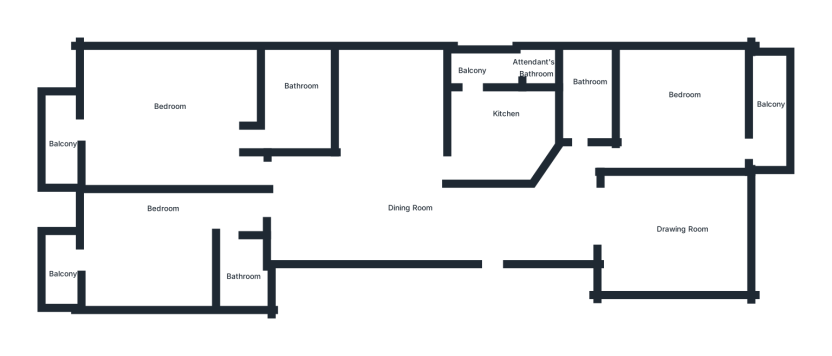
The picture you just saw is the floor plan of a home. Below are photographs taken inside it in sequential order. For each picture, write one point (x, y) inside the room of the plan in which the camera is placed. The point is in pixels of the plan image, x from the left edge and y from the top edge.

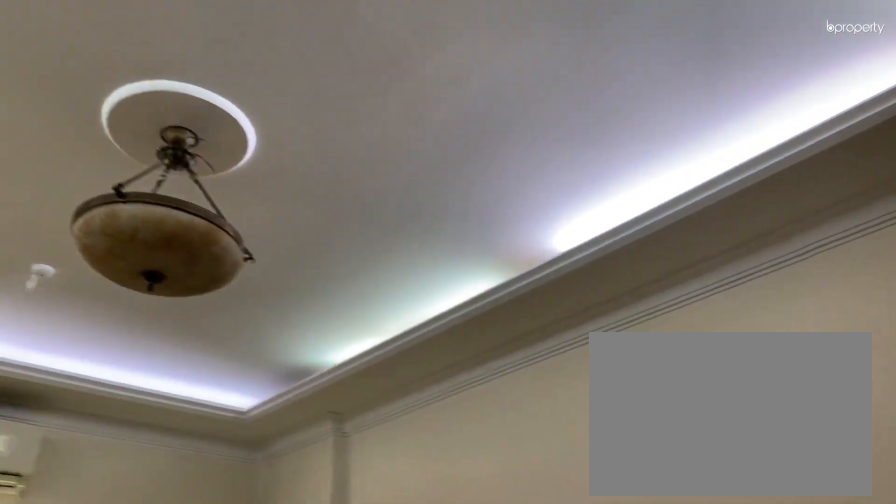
(675, 235)
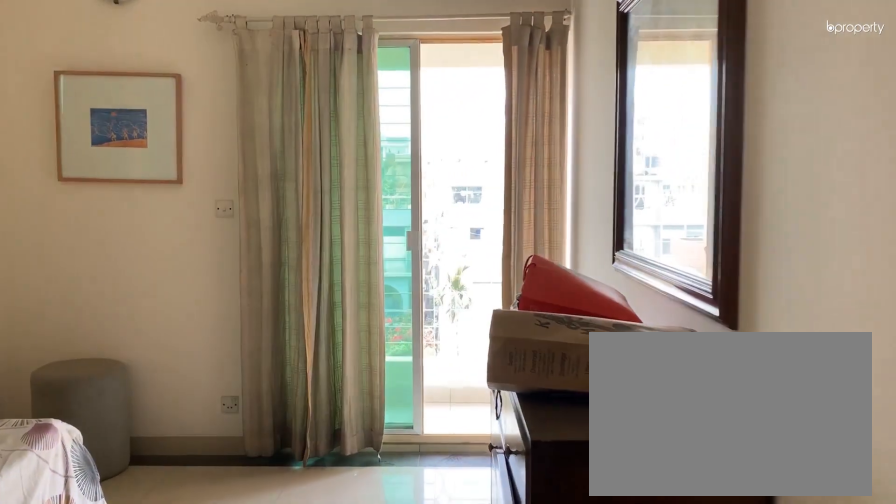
(692, 119)
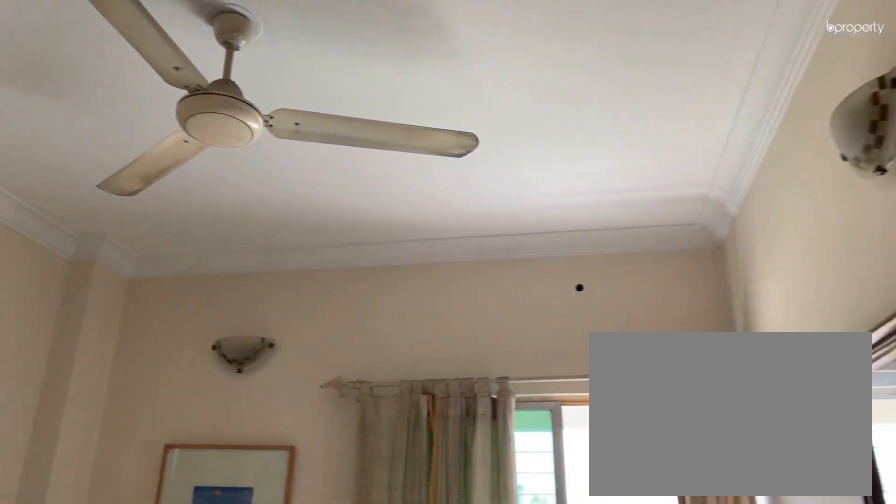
(692, 119)
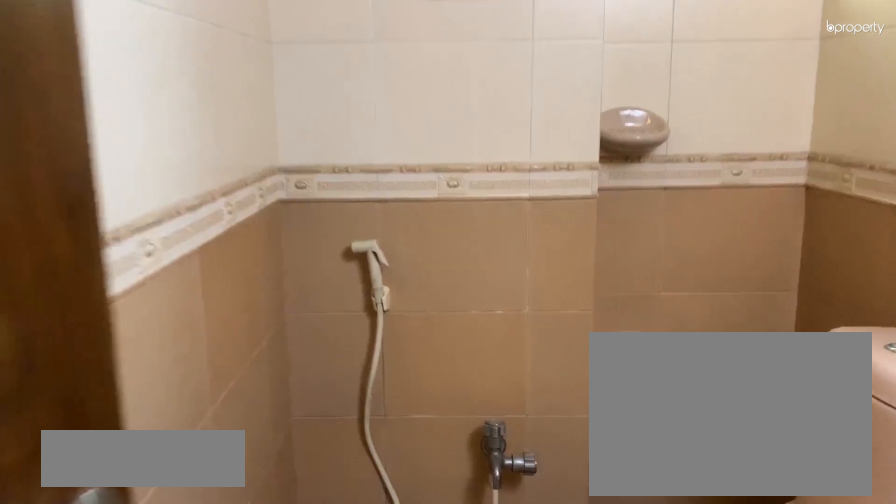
(587, 106)
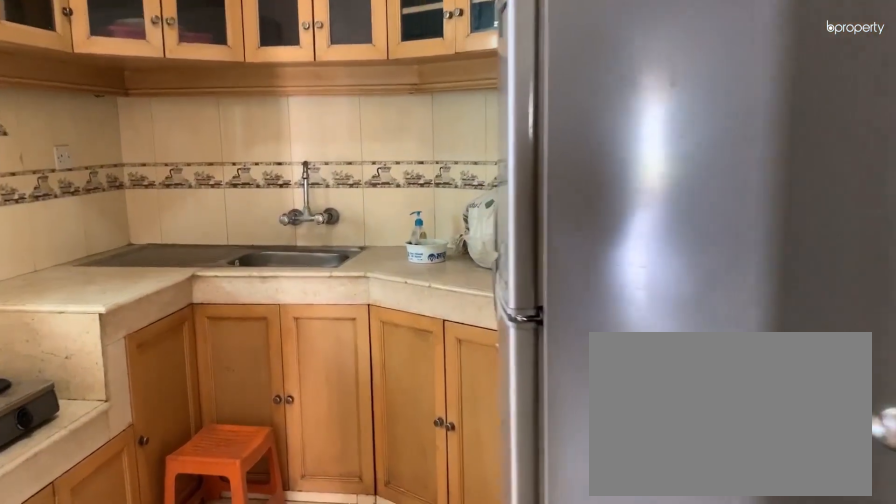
(494, 131)
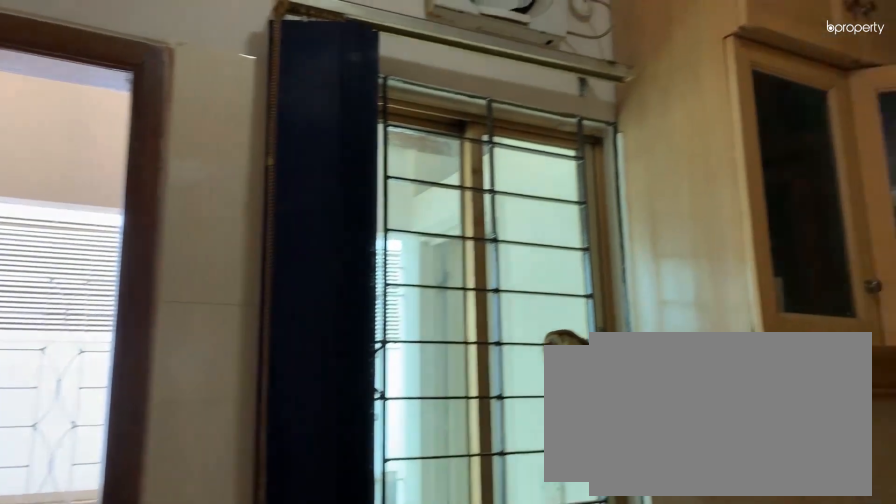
(491, 139)
